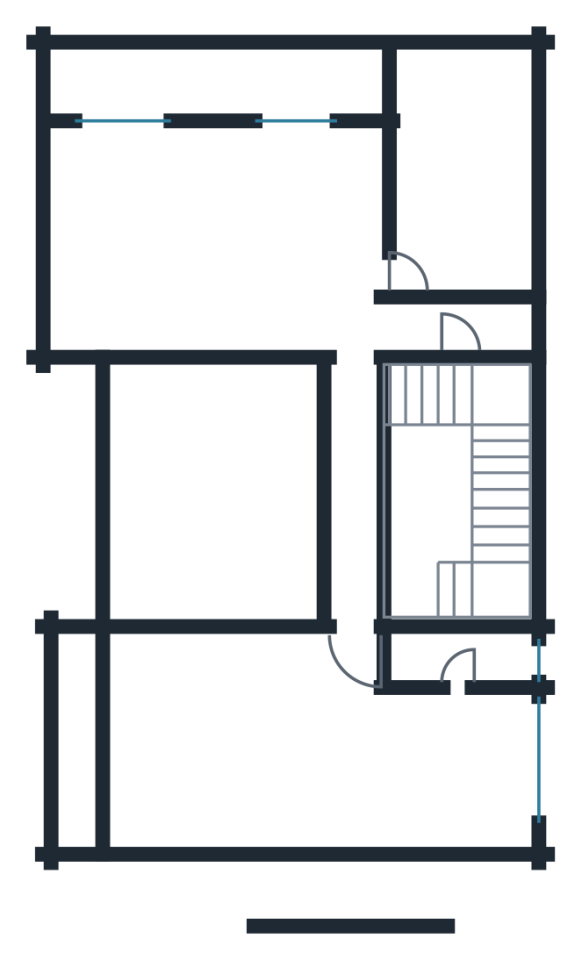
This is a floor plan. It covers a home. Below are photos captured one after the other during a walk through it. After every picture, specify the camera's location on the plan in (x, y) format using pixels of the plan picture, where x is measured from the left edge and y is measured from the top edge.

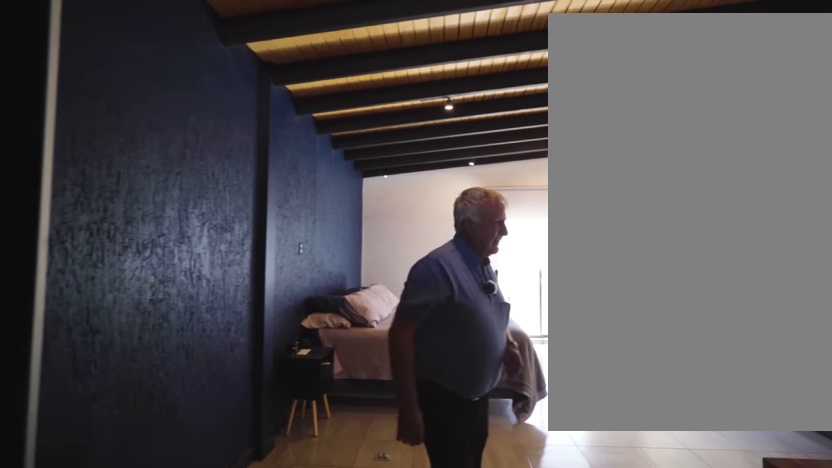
(457, 732)
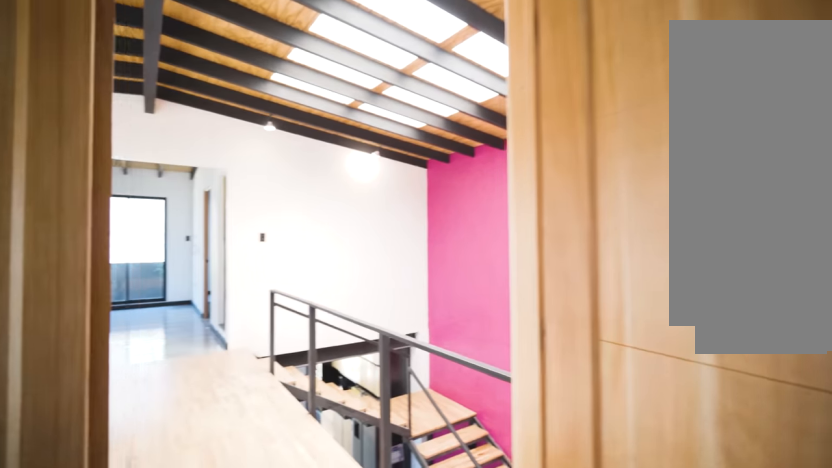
(327, 723)
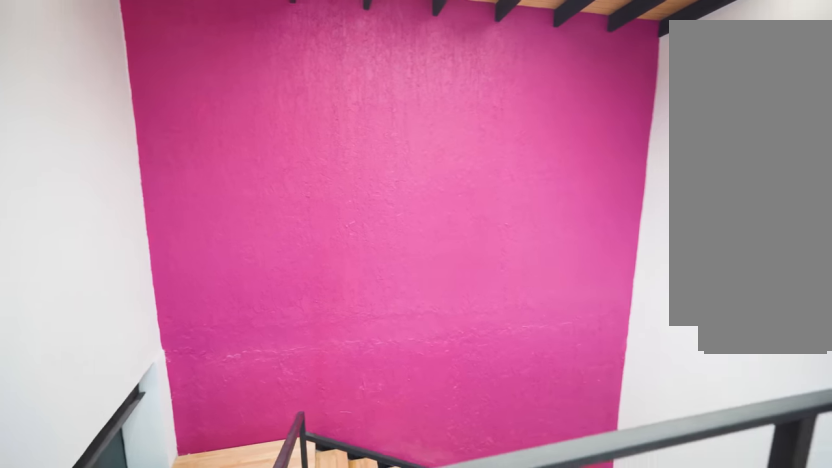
(358, 516)
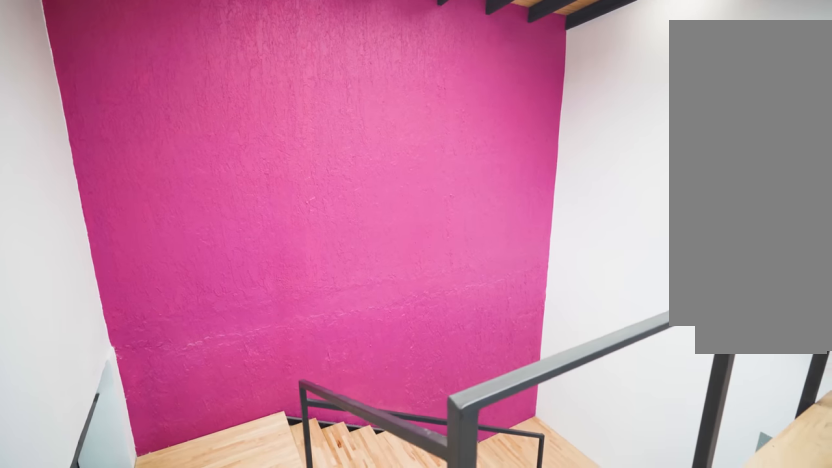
(364, 494)
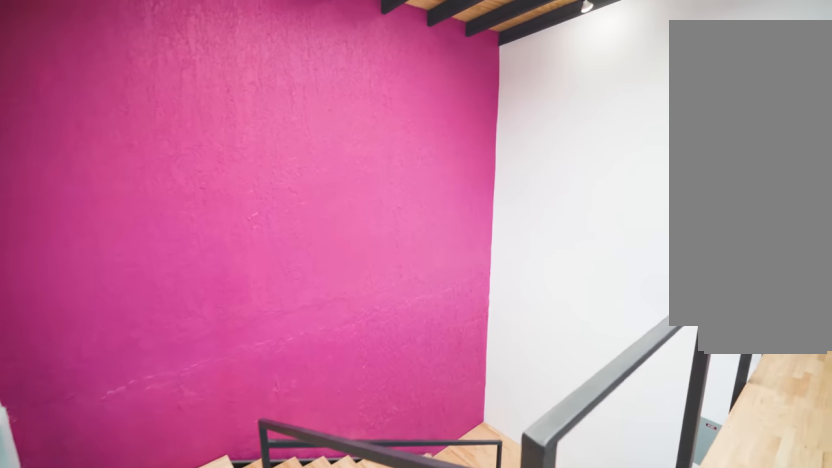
(367, 467)
